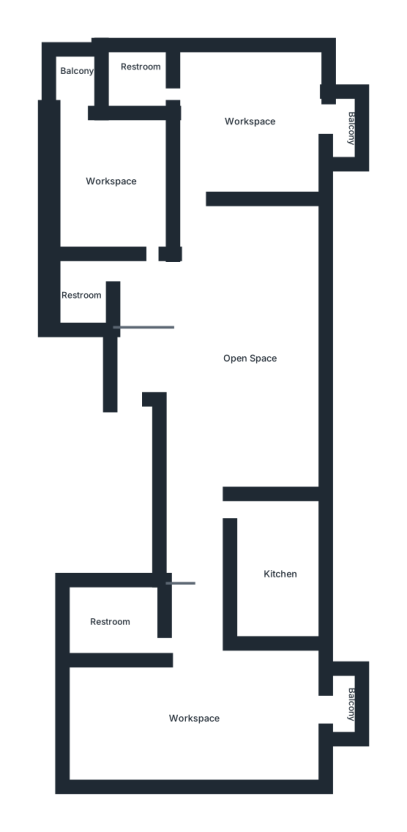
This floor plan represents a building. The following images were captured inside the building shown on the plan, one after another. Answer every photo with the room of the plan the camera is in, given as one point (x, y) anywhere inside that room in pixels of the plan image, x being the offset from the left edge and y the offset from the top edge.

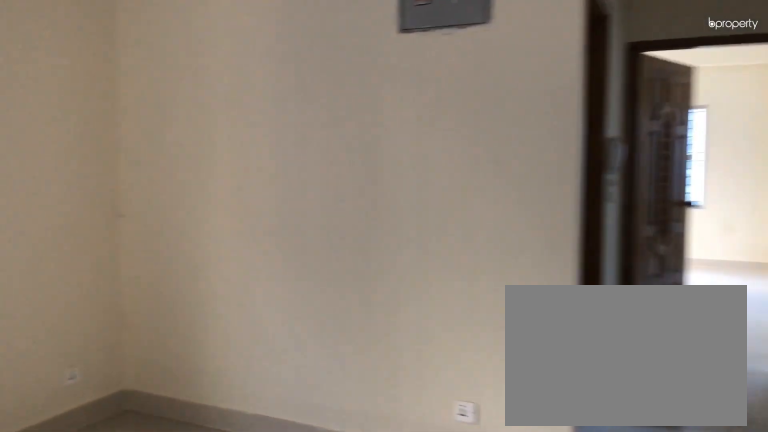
(241, 344)
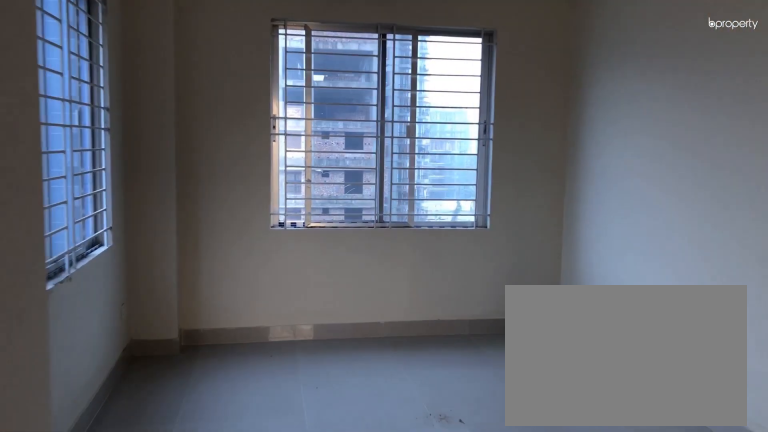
(196, 721)
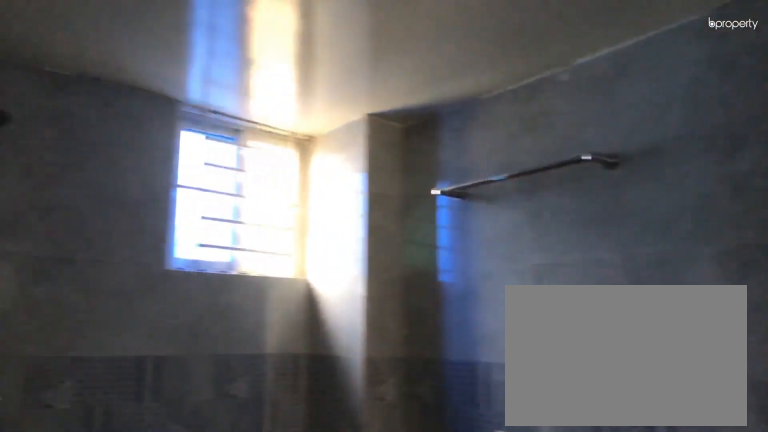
(111, 624)
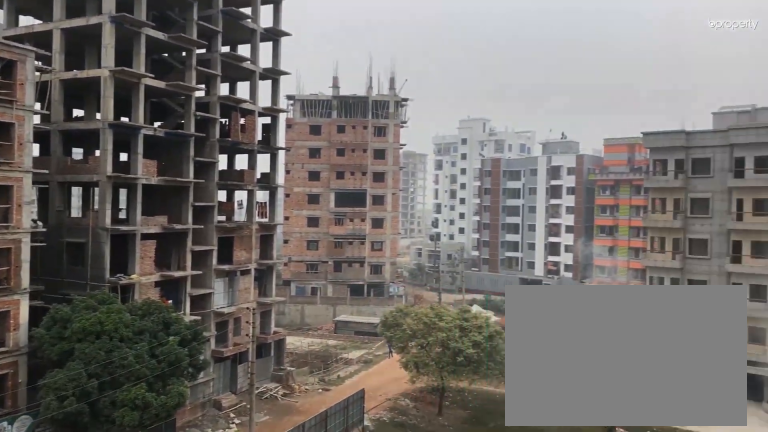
(340, 713)
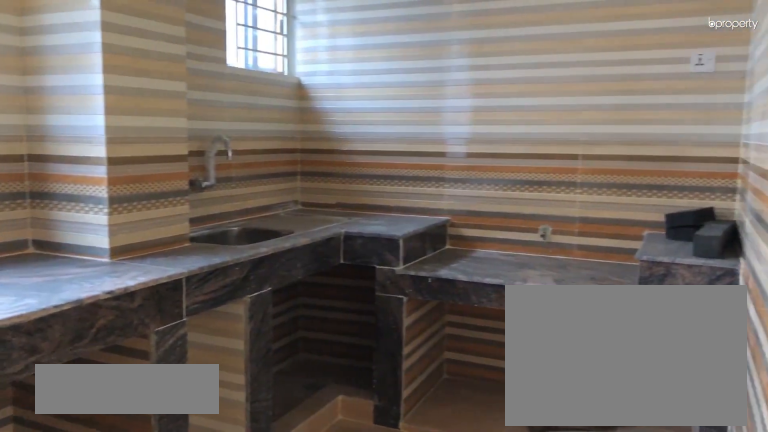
(275, 566)
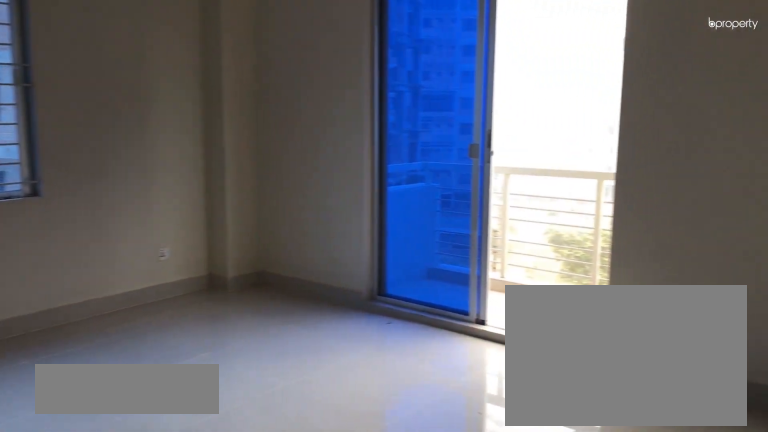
(246, 121)
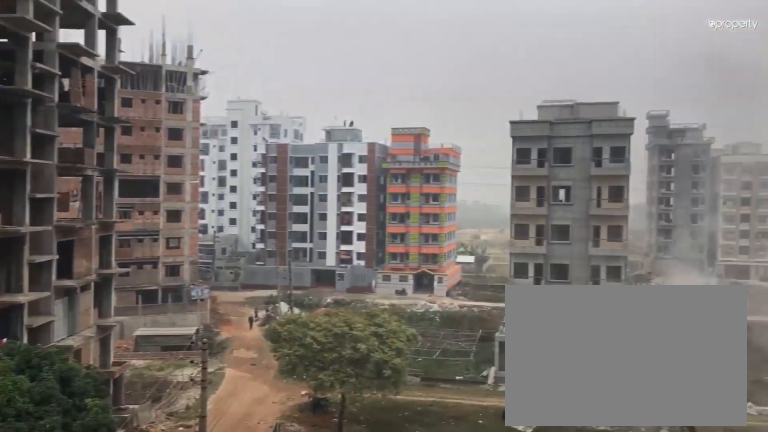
(340, 133)
